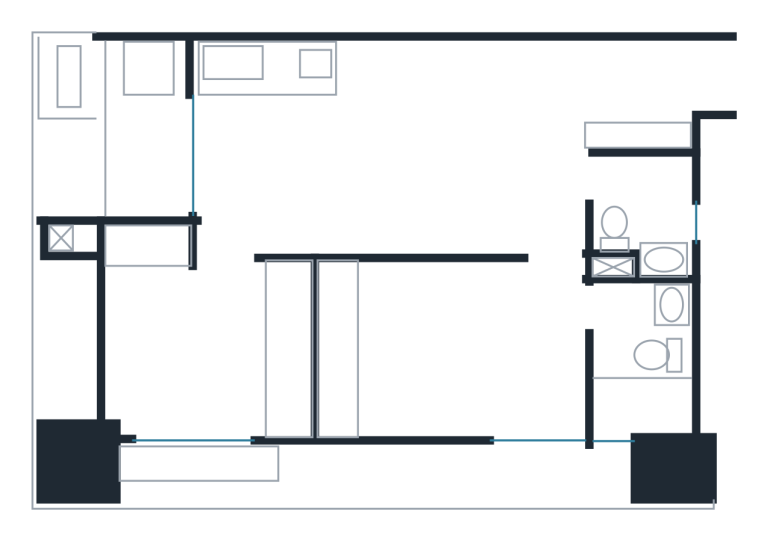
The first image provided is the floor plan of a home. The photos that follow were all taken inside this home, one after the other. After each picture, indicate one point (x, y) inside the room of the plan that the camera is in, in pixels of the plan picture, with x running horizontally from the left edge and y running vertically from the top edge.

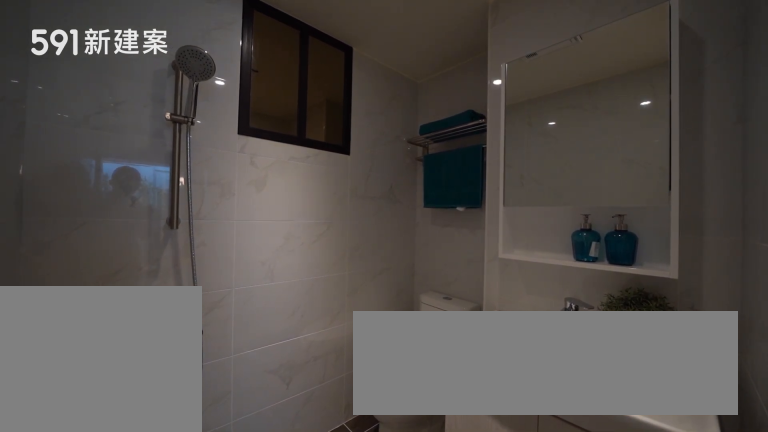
(644, 211)
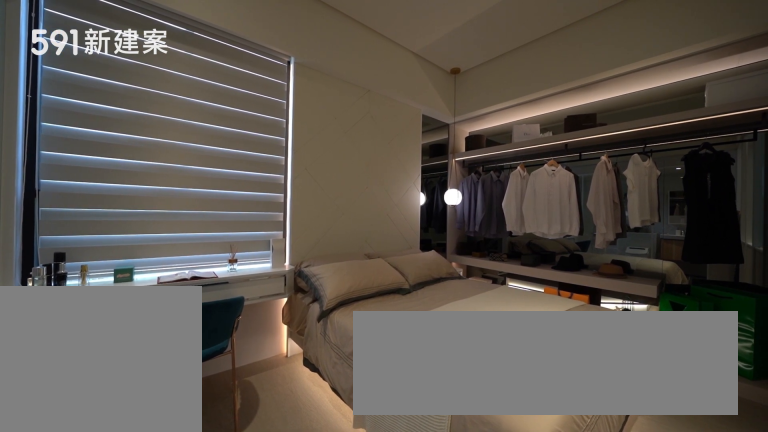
(449, 349)
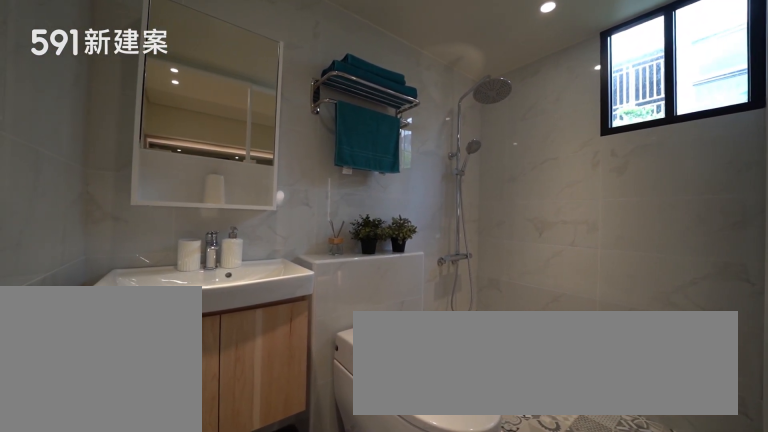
(643, 365)
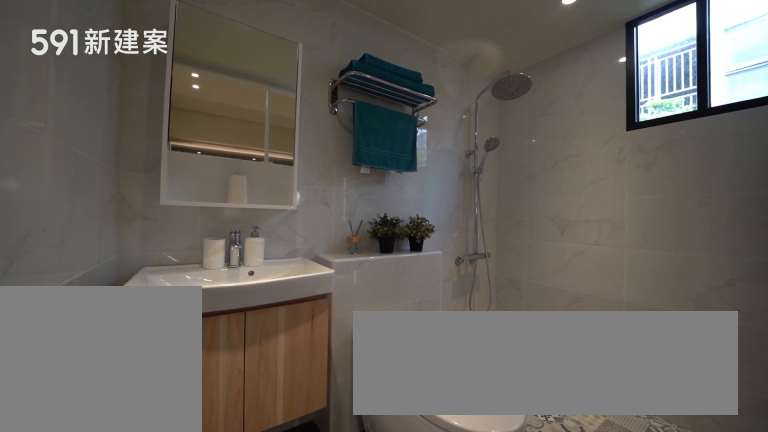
(643, 365)
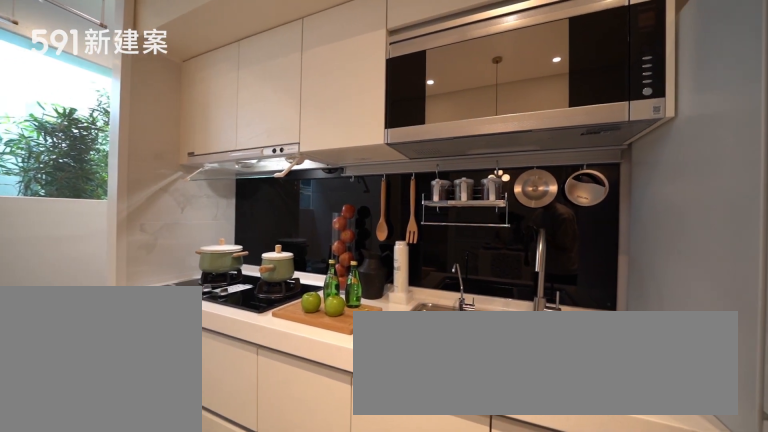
(290, 95)
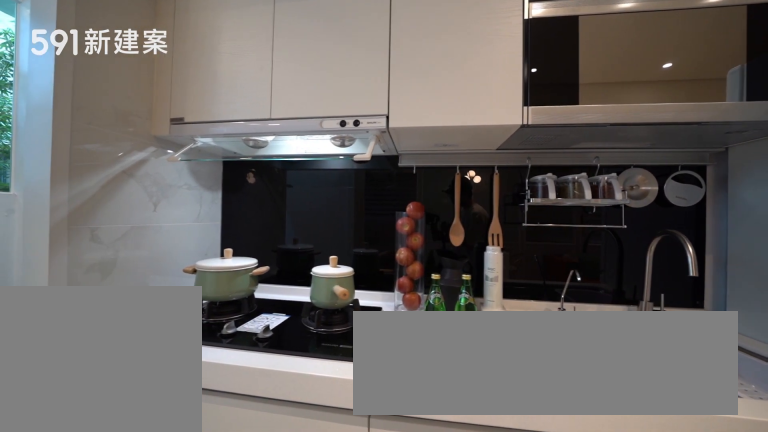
(290, 95)
